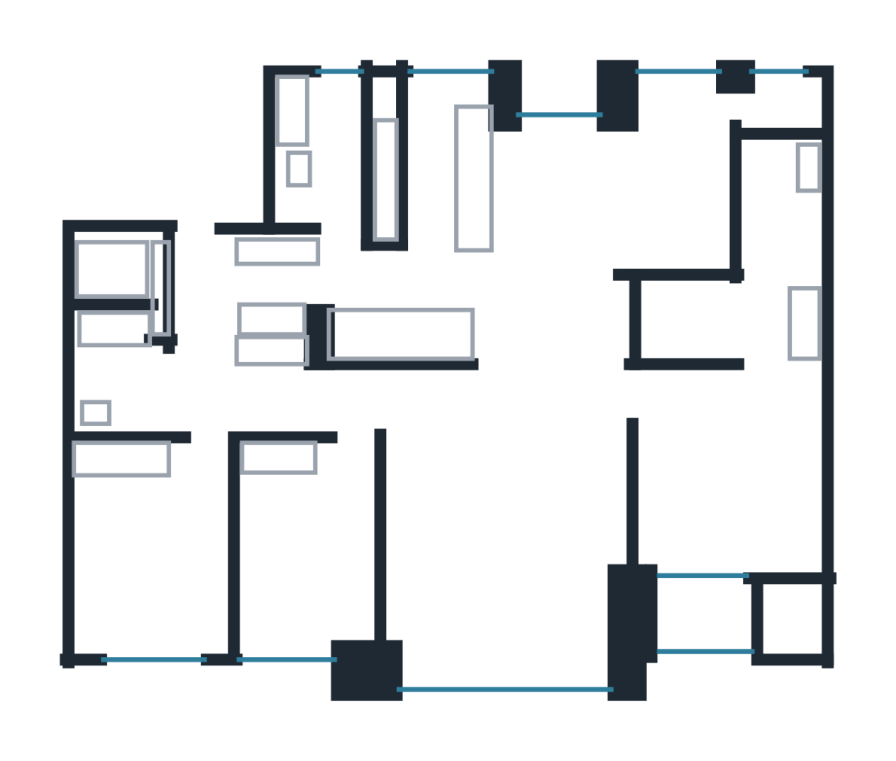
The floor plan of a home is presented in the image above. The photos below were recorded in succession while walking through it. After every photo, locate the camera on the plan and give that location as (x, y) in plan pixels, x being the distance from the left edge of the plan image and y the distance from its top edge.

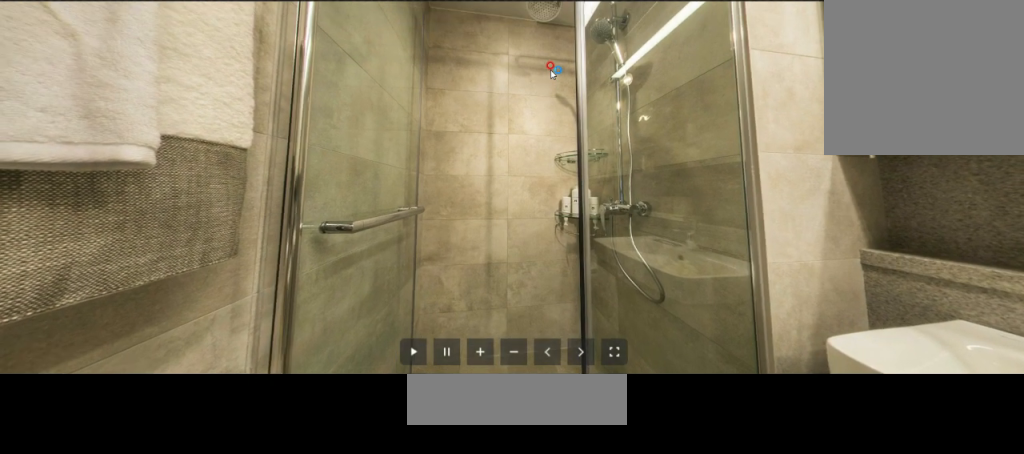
(767, 224)
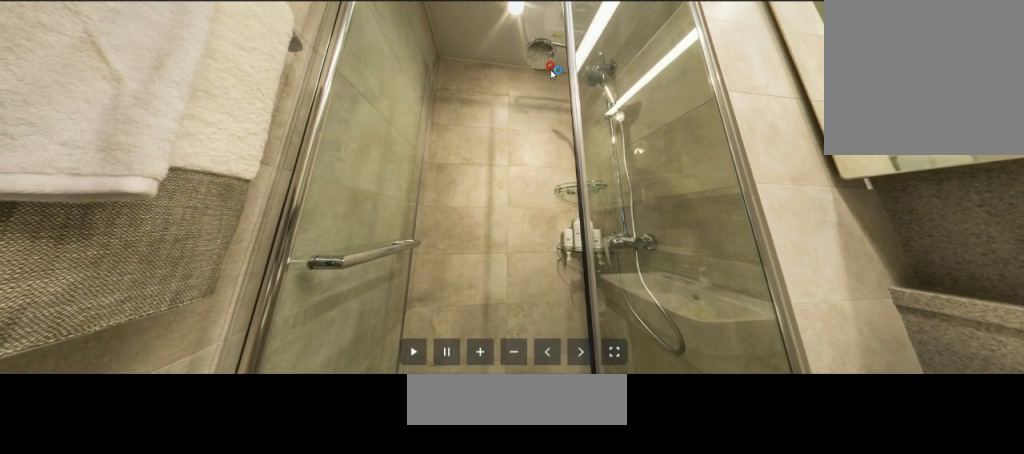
(790, 177)
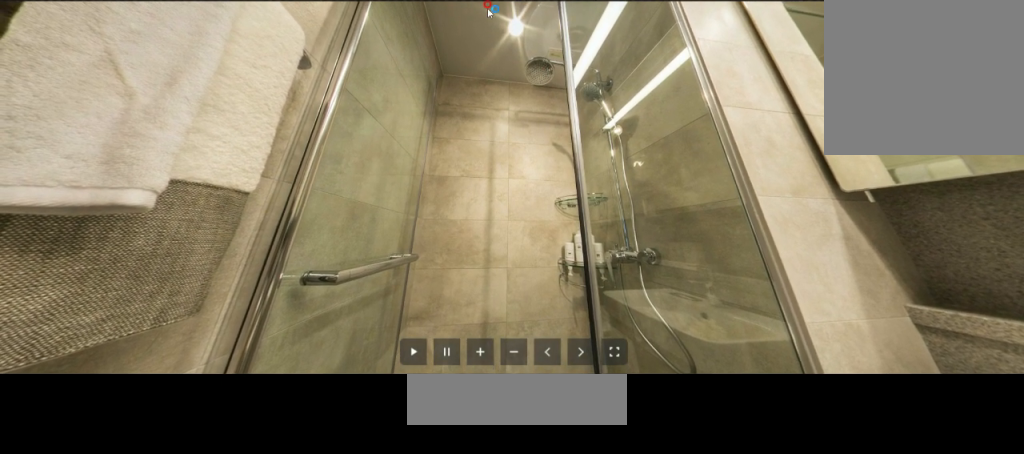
(792, 177)
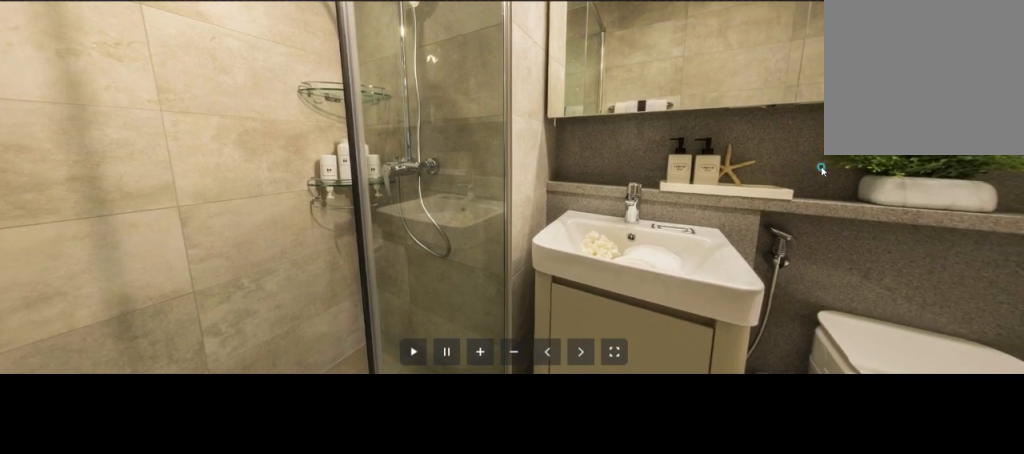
(768, 226)
